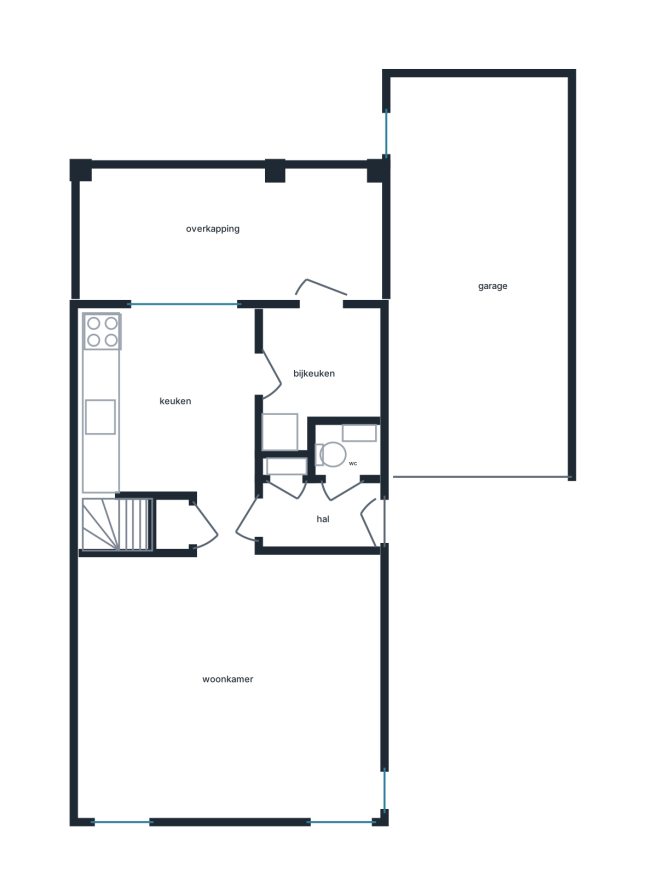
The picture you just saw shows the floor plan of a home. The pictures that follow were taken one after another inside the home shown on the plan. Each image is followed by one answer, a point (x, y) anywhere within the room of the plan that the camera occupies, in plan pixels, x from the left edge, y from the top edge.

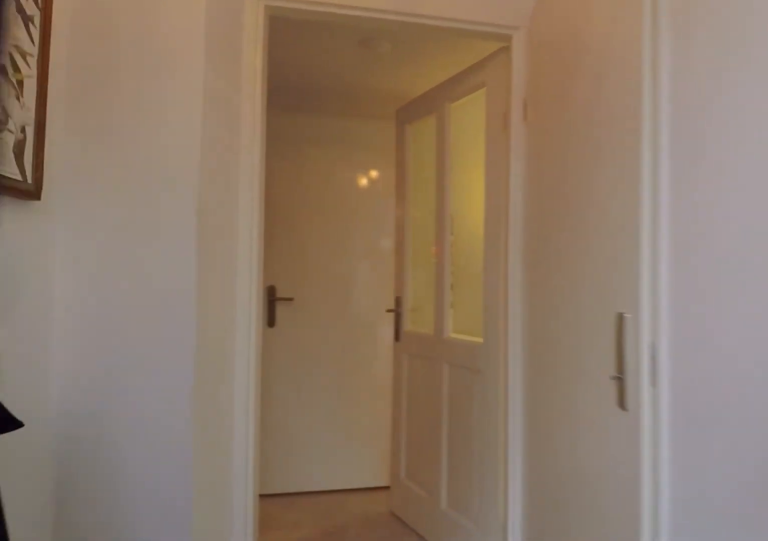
(318, 516)
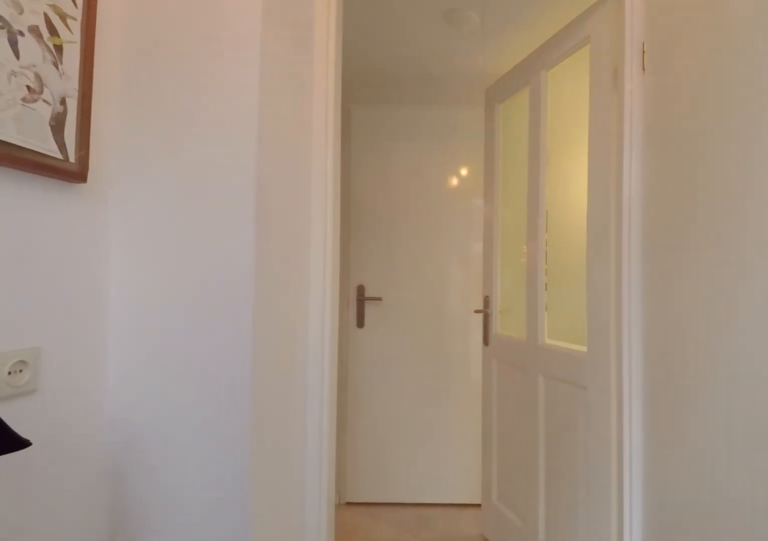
(318, 516)
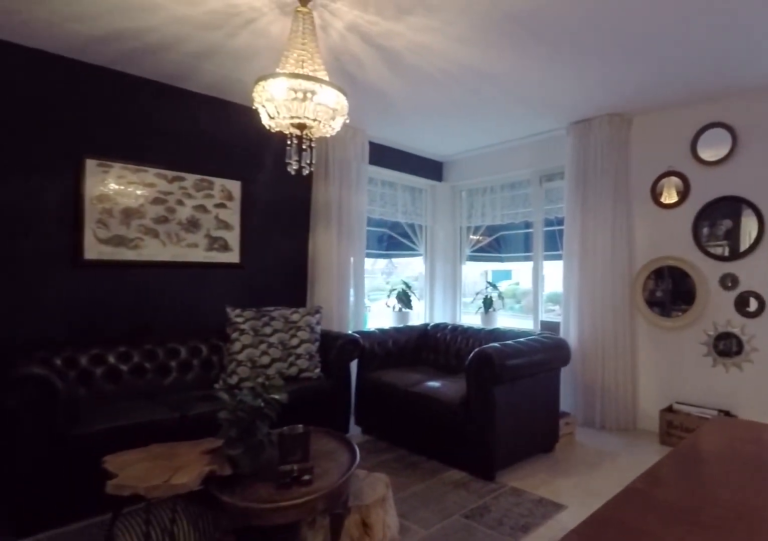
(228, 678)
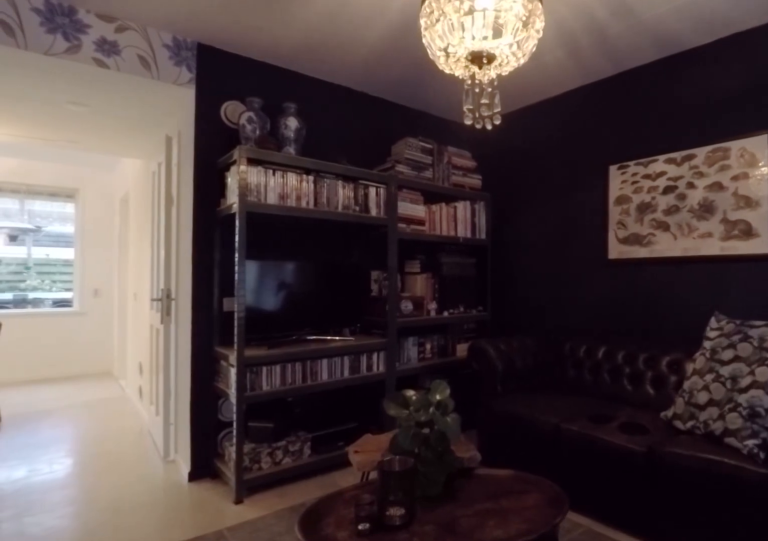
(228, 678)
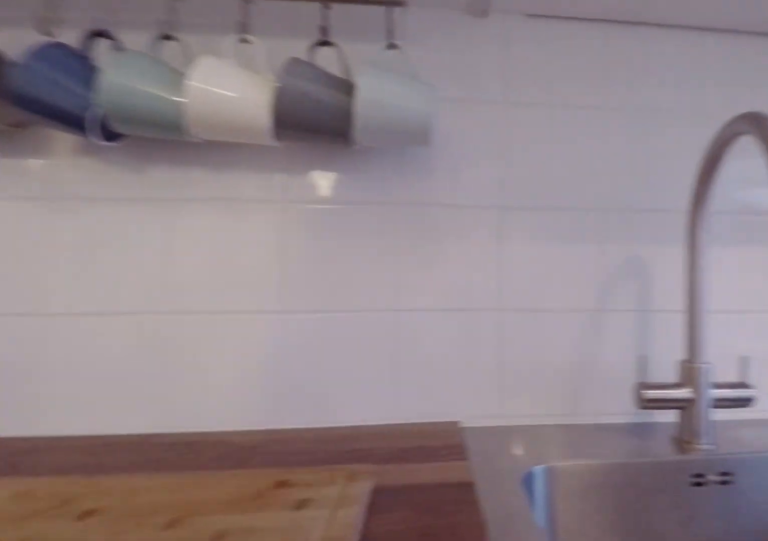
(169, 402)
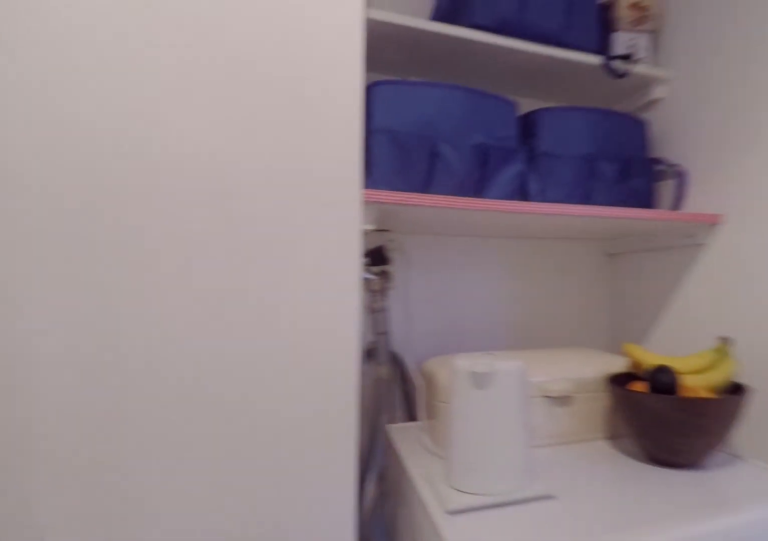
(315, 370)
